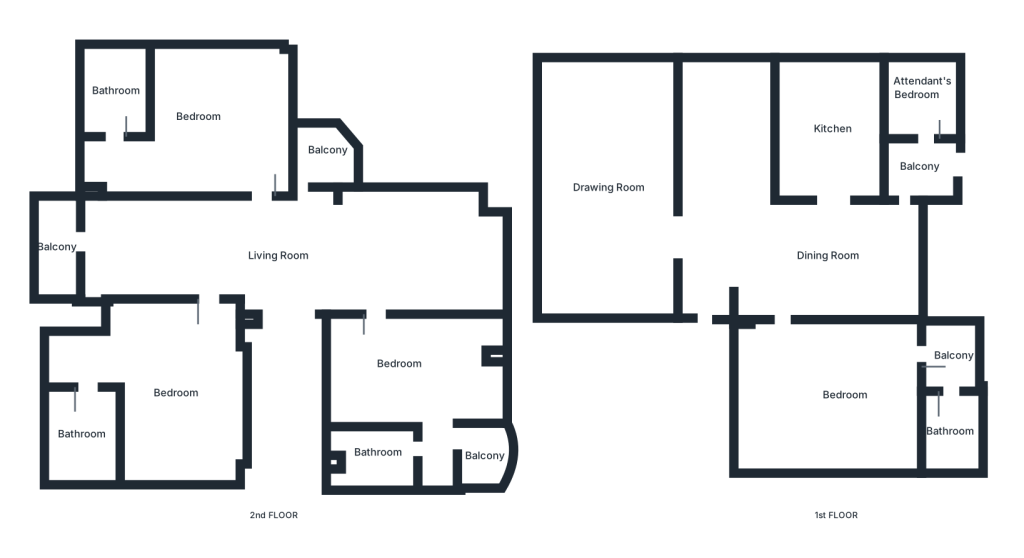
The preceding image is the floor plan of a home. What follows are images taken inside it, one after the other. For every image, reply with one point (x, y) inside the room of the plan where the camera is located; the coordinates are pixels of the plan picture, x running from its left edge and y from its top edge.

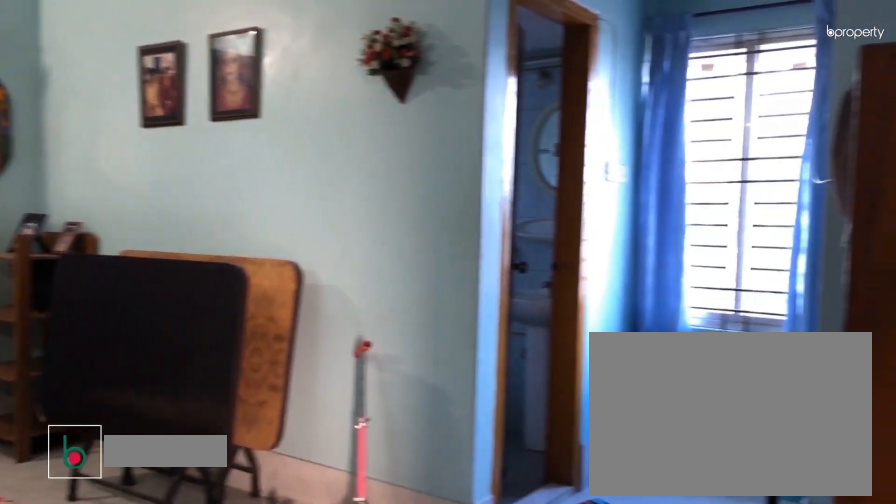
(182, 398)
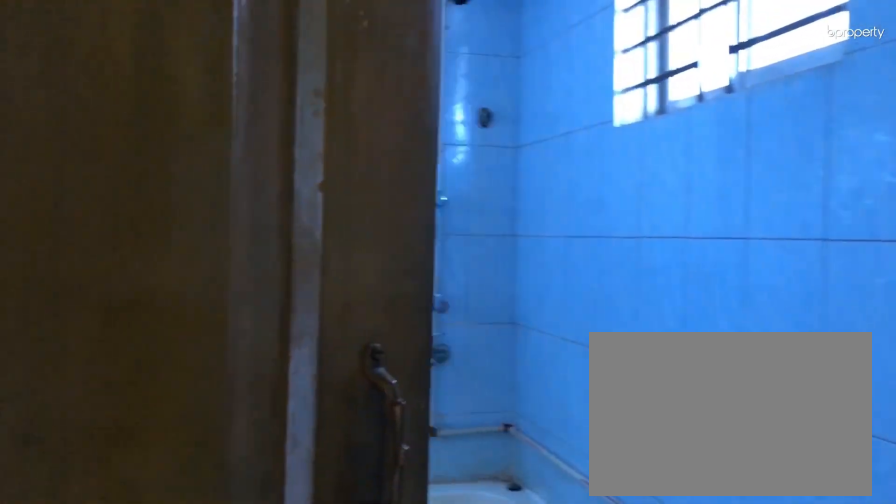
(81, 439)
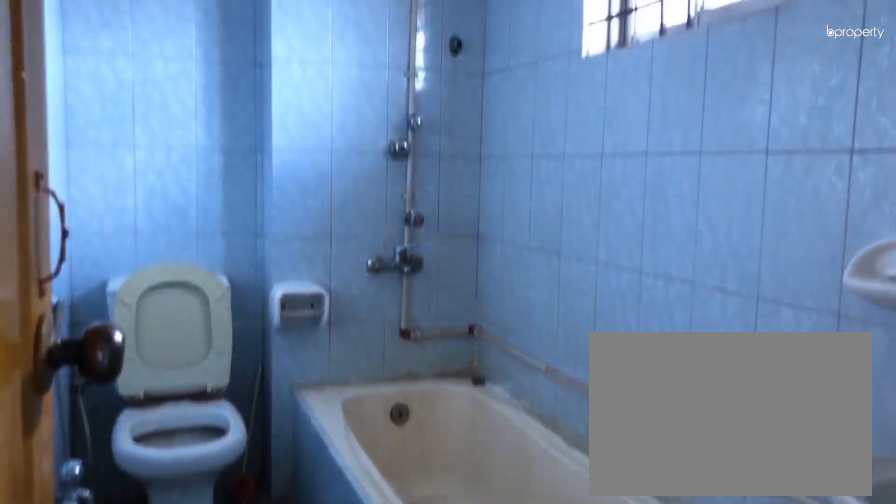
(81, 439)
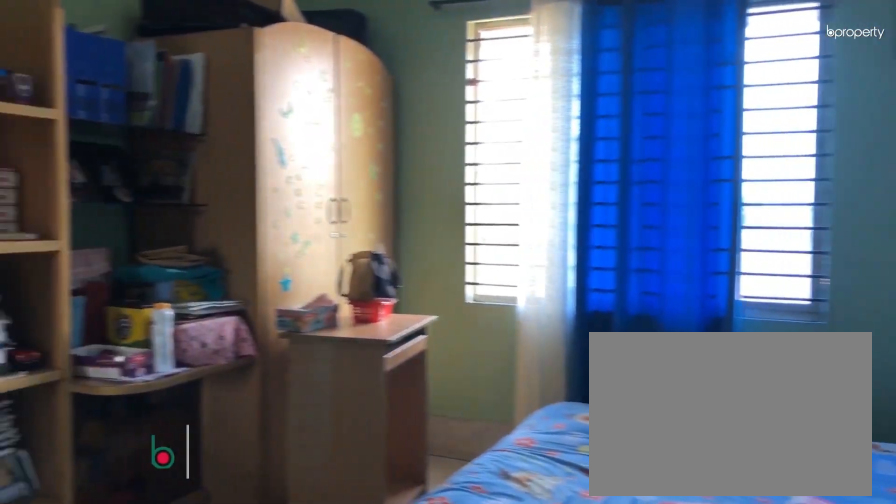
(227, 146)
